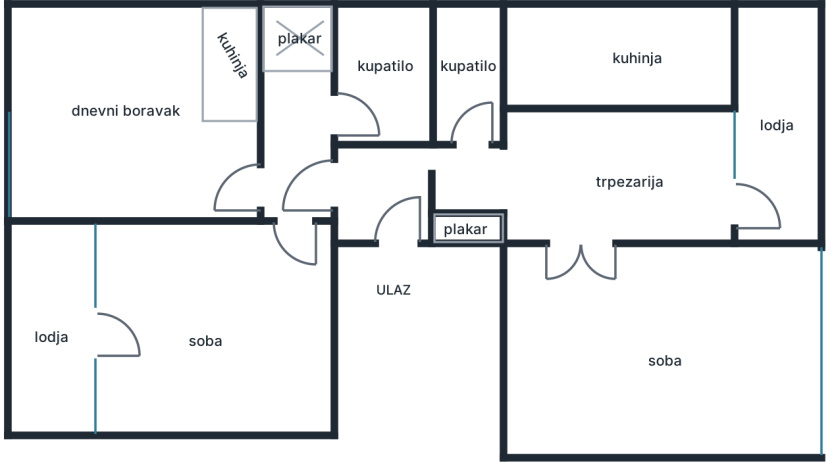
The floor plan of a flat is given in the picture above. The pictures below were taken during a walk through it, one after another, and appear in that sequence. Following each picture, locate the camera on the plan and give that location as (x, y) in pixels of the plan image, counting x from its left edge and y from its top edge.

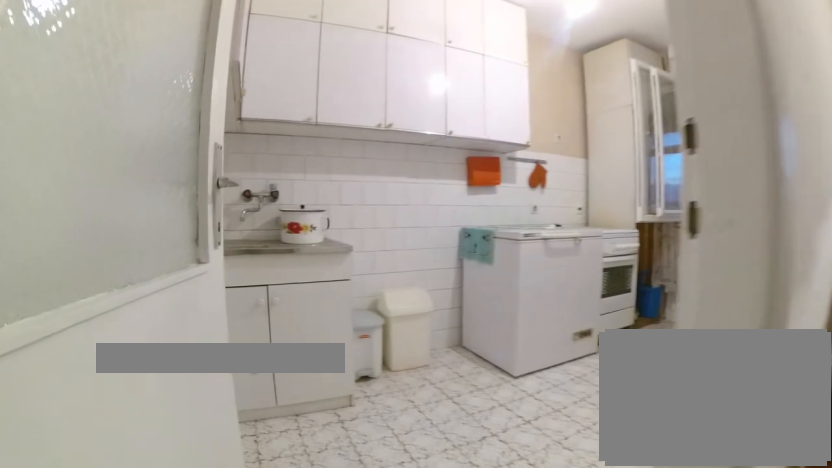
(539, 166)
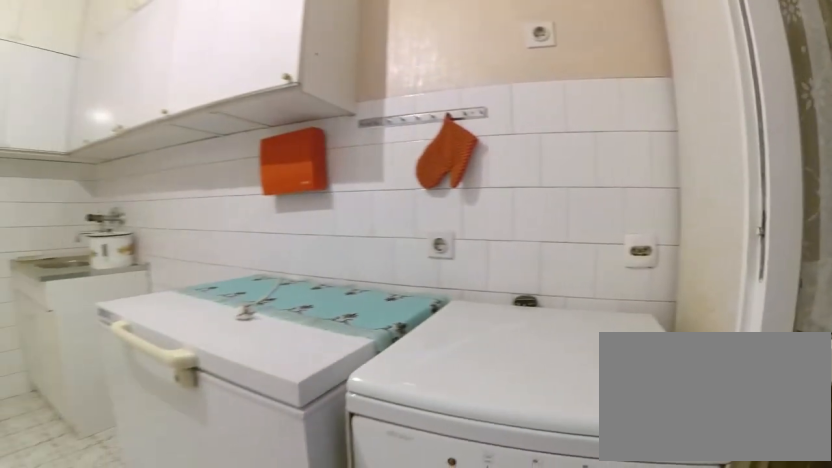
(697, 87)
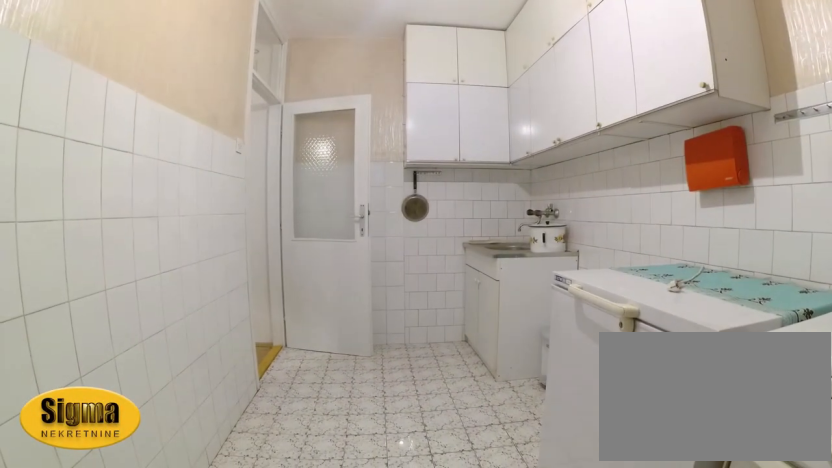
(710, 65)
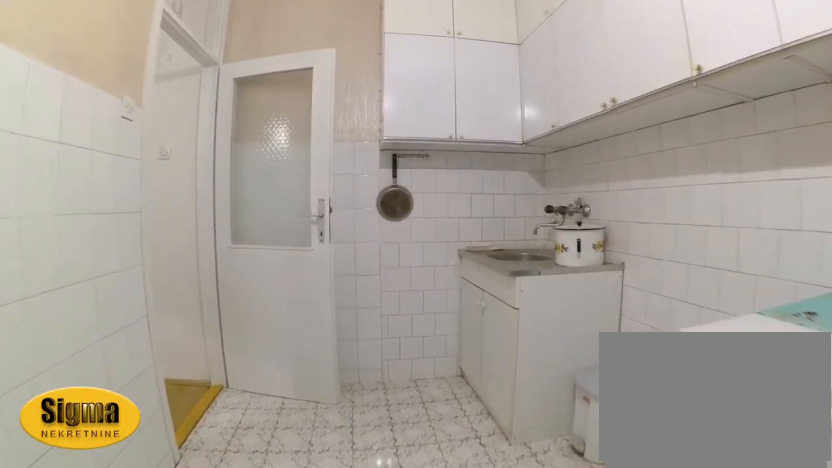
(640, 64)
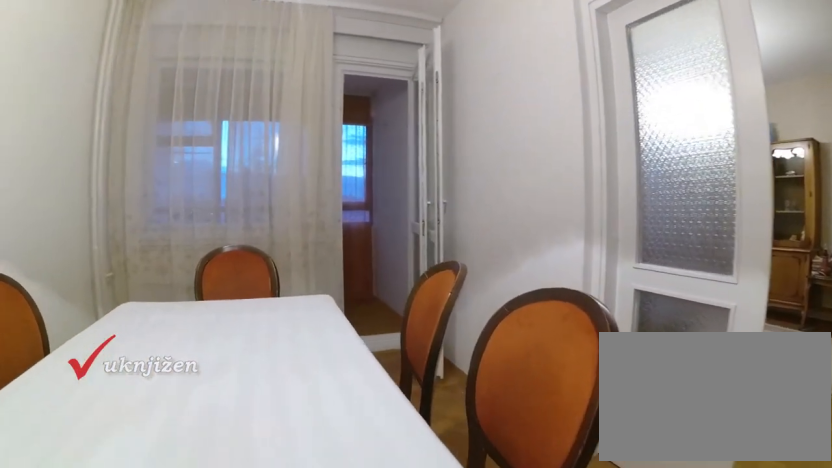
(545, 160)
